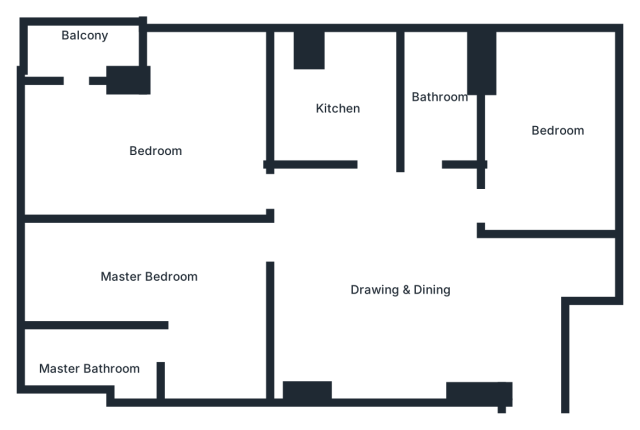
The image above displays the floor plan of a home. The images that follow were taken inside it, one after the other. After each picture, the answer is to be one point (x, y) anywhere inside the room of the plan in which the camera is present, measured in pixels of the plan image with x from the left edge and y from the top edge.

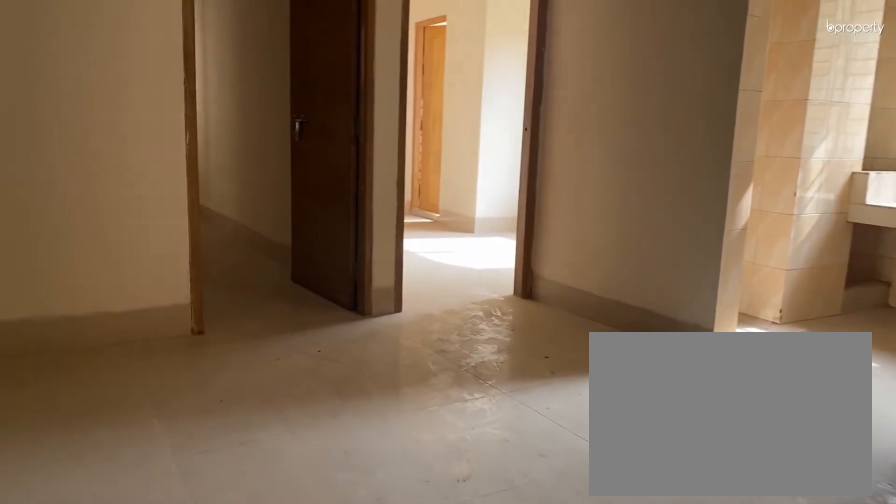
(382, 277)
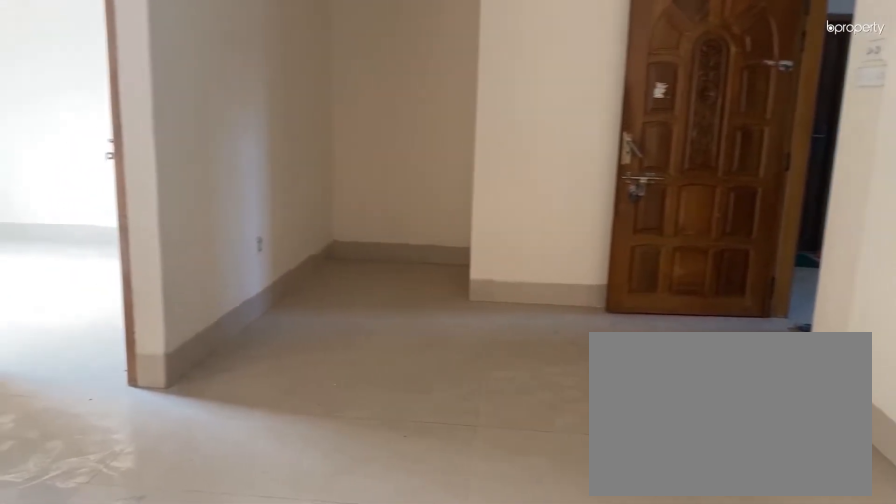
(382, 277)
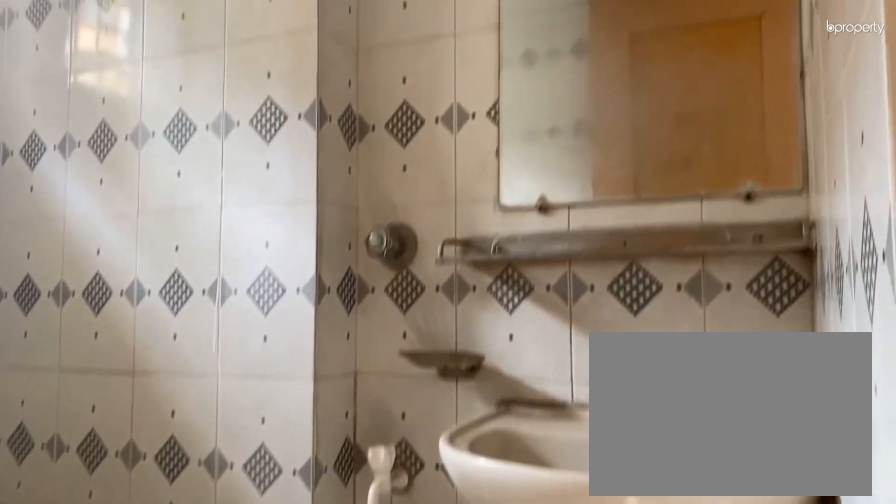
(451, 80)
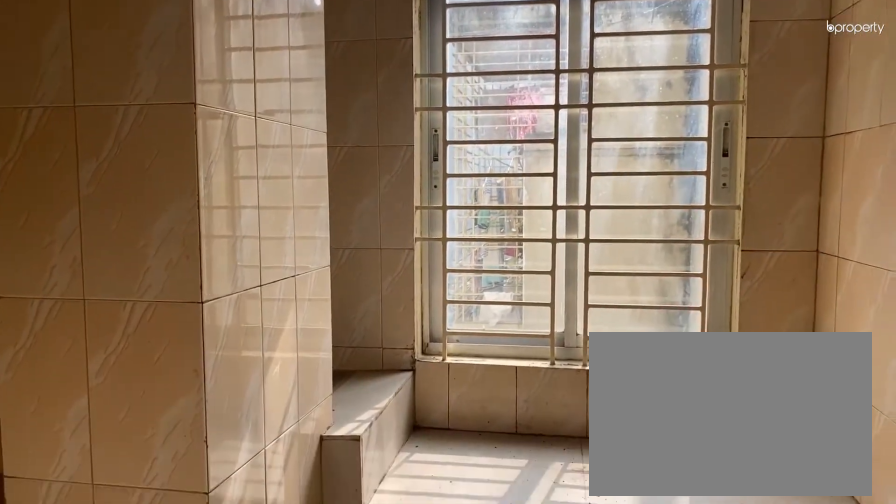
(341, 97)
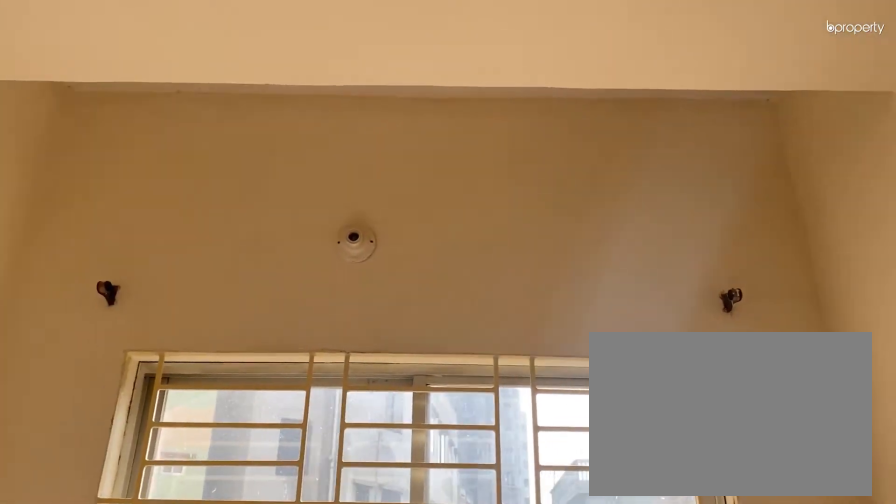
(153, 157)
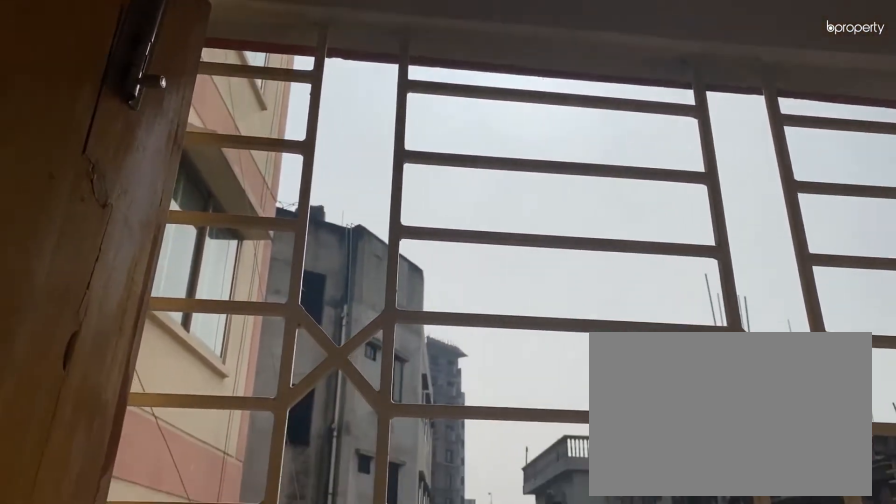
(81, 48)
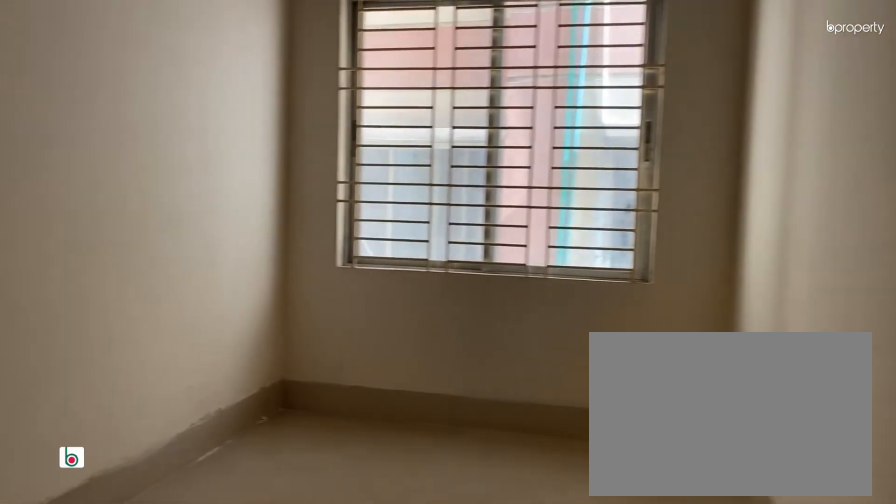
(196, 295)
